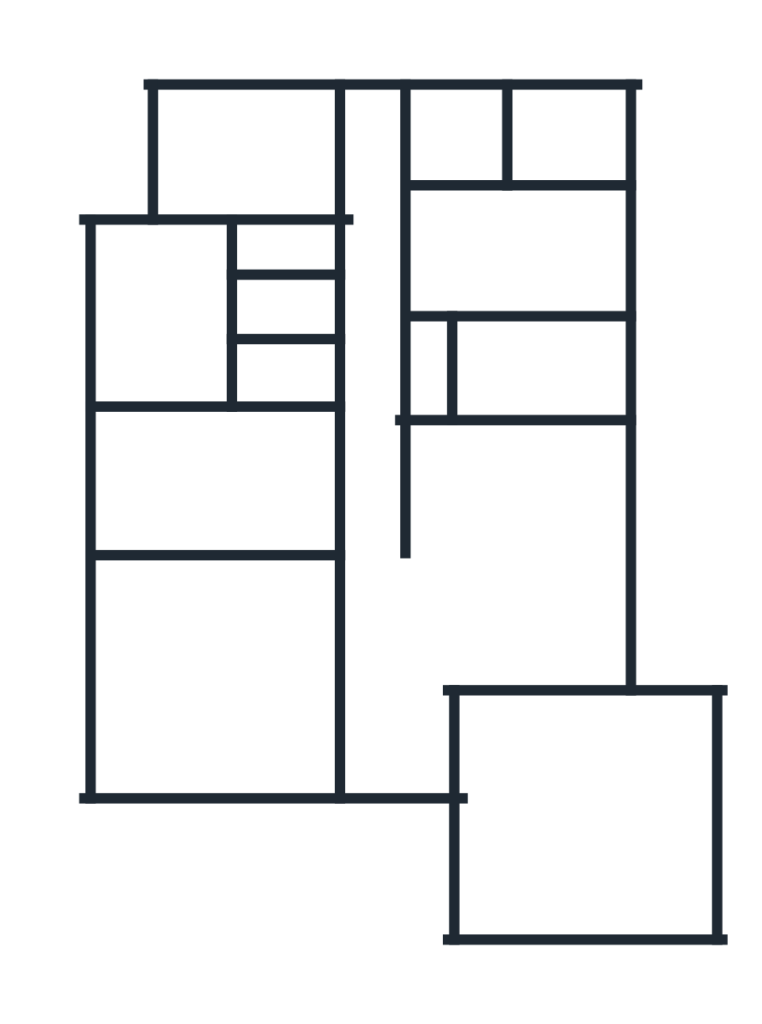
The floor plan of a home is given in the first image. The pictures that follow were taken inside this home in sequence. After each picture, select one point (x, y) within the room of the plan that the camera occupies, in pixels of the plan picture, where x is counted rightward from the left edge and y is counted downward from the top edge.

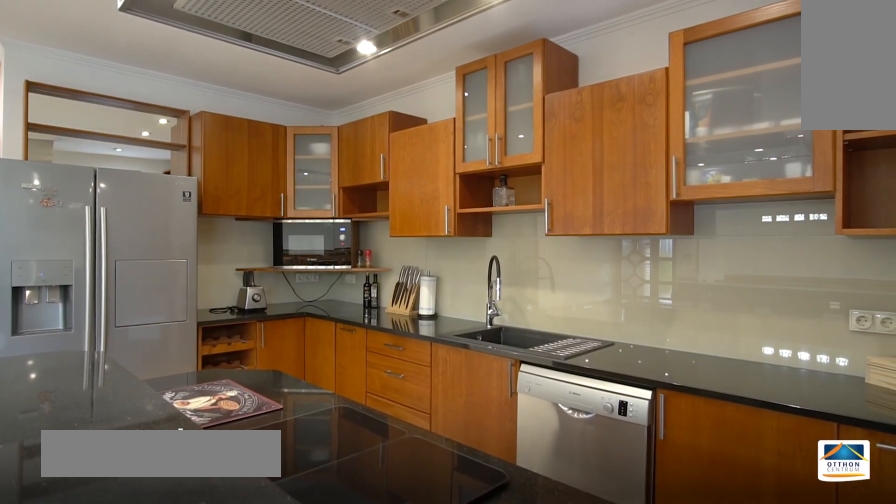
(516, 482)
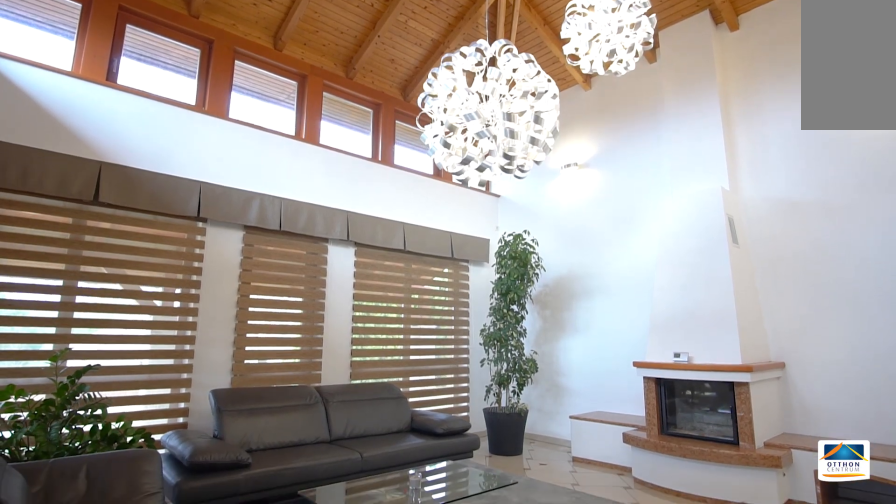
(221, 677)
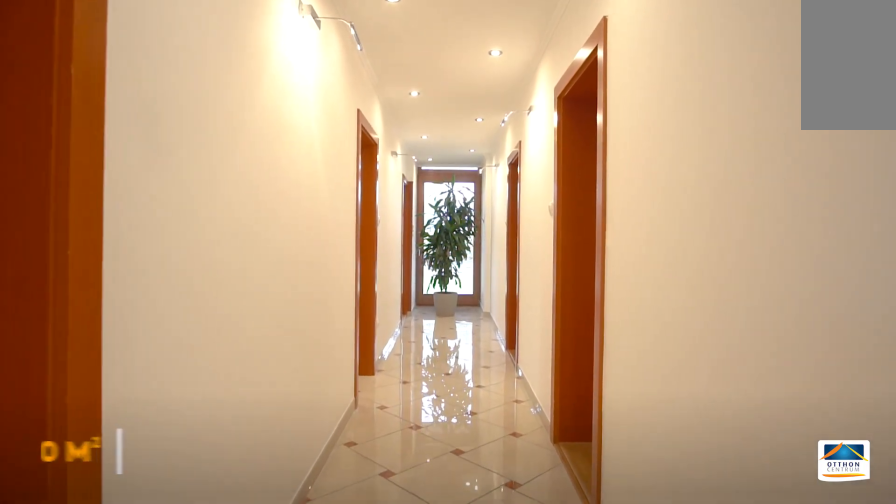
(380, 428)
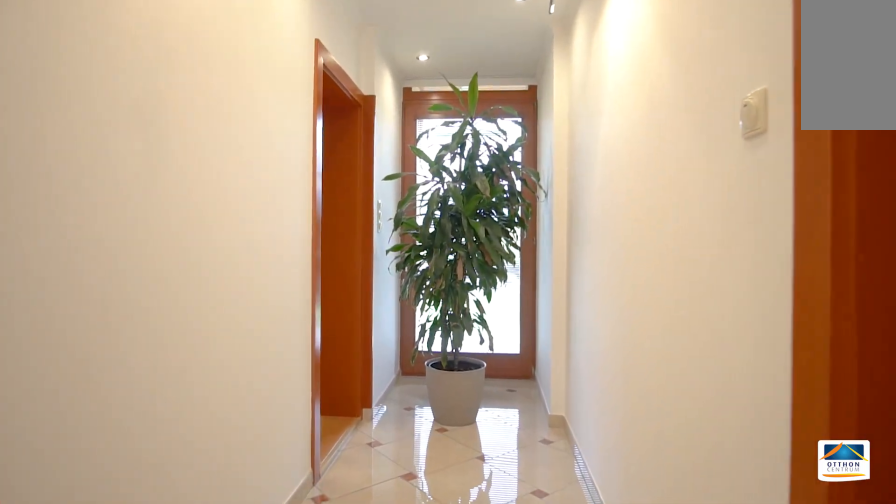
(379, 428)
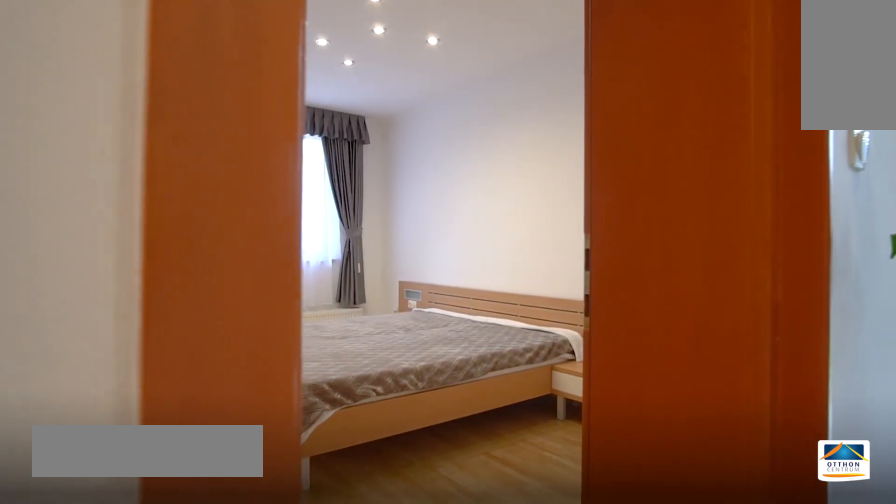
(252, 154)
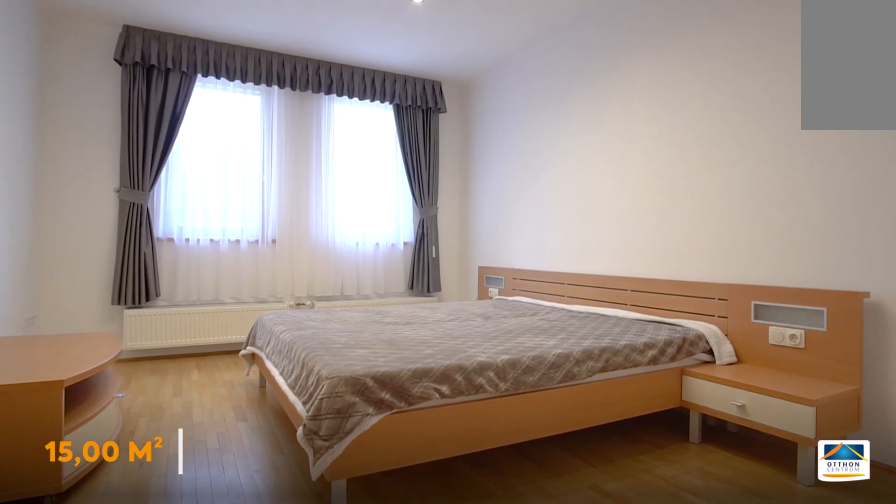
(250, 154)
